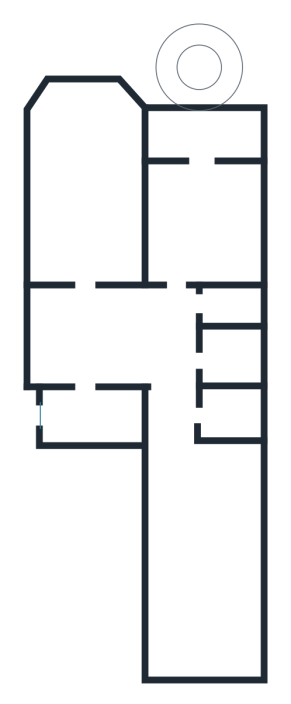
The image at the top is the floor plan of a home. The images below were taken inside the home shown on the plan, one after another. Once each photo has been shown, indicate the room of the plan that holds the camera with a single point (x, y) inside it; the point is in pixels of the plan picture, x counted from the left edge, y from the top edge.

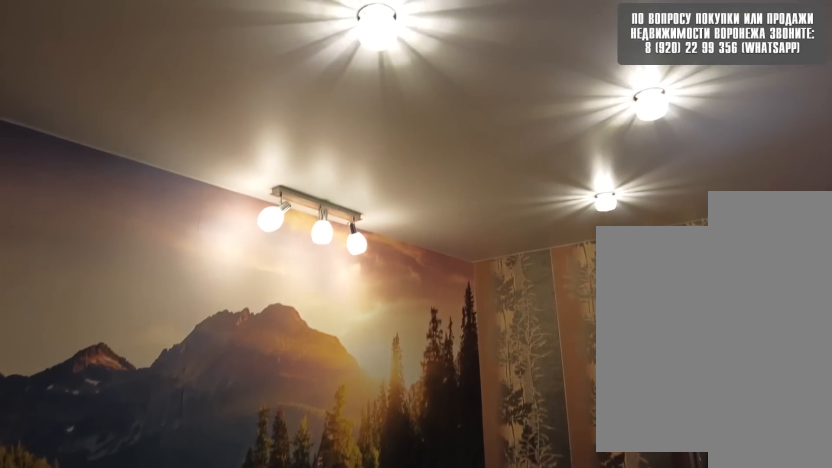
(92, 347)
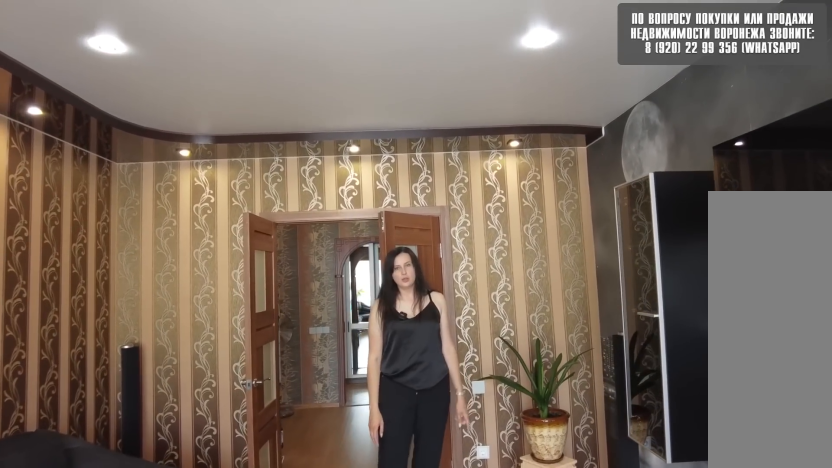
(84, 248)
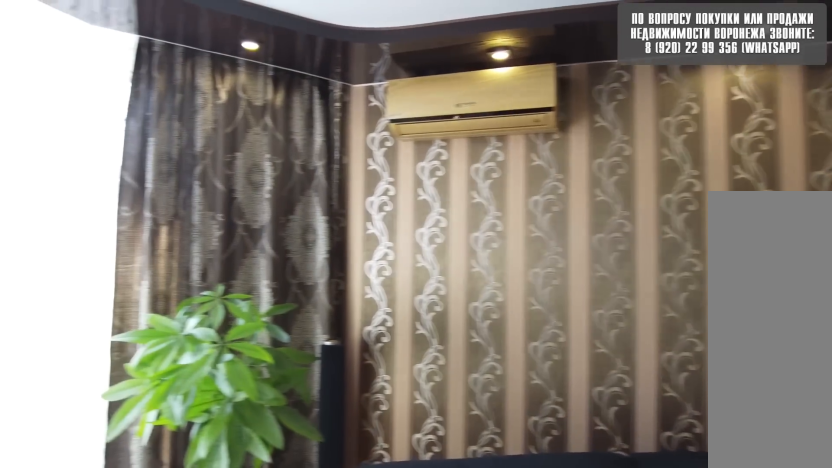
(84, 248)
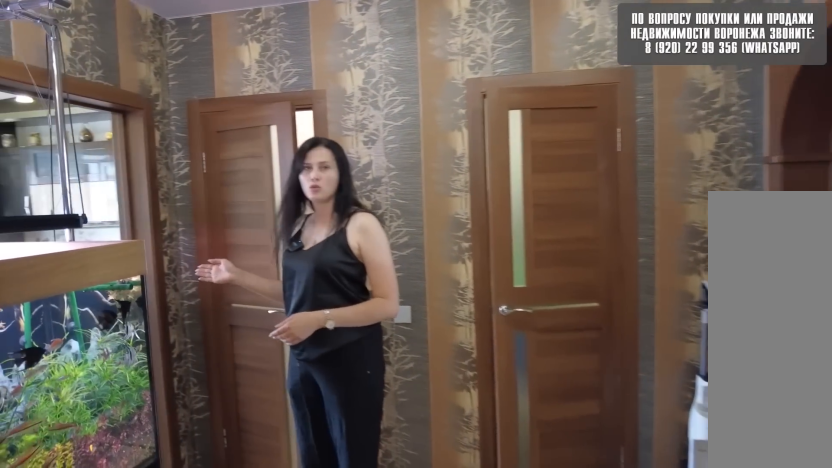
(88, 354)
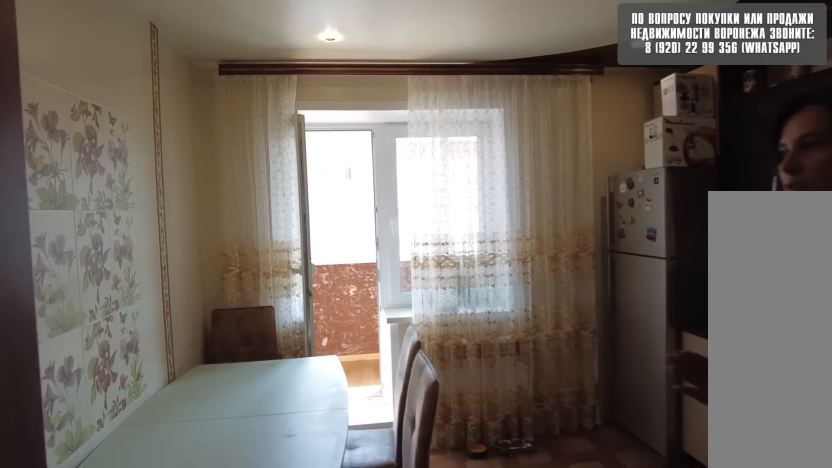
(170, 331)
